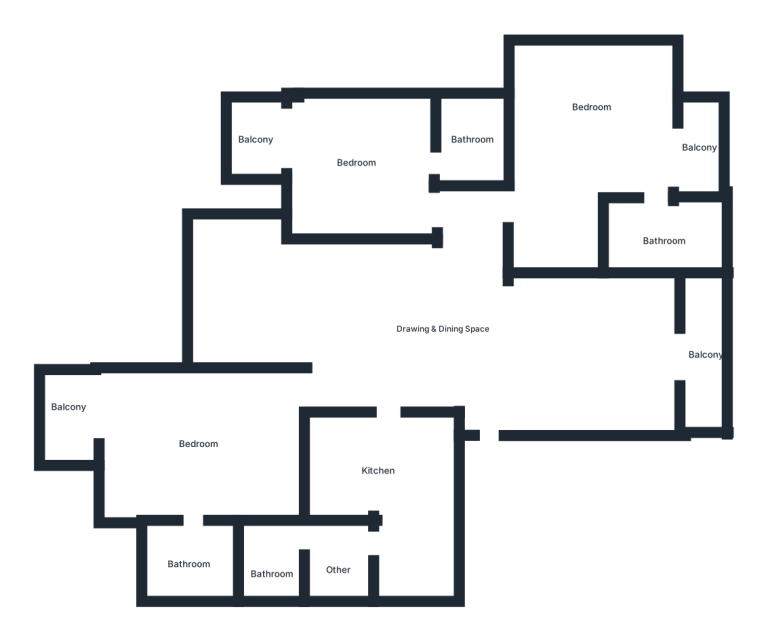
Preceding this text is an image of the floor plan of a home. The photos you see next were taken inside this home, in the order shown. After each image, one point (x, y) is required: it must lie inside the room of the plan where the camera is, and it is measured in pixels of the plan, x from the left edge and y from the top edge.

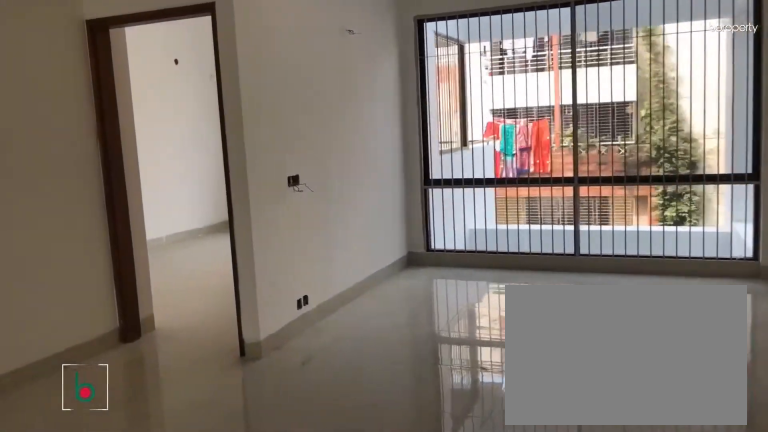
(410, 333)
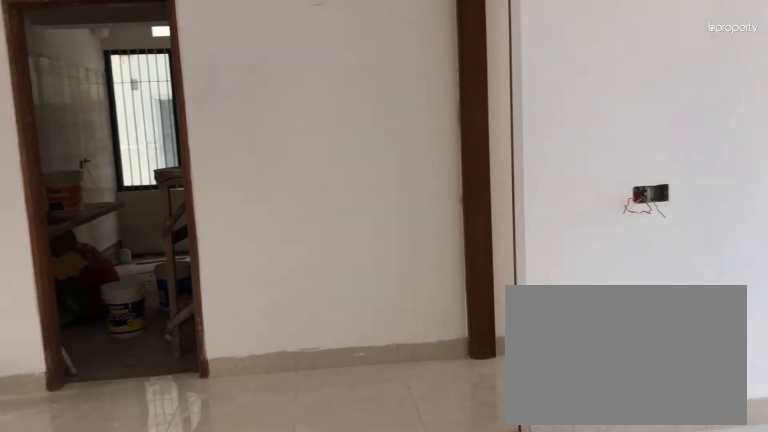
(410, 333)
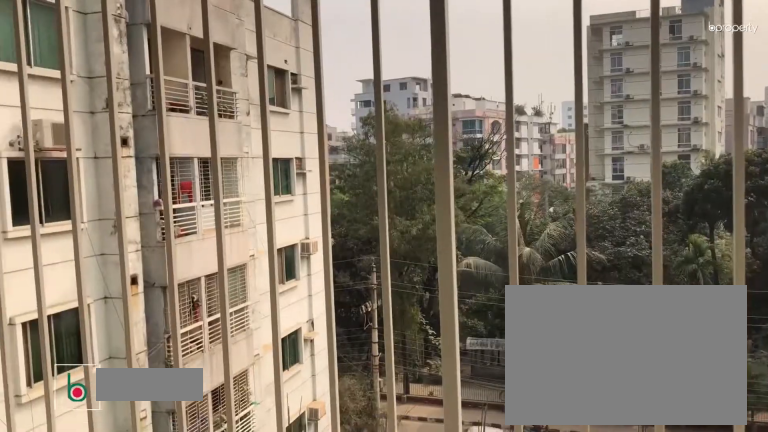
(701, 359)
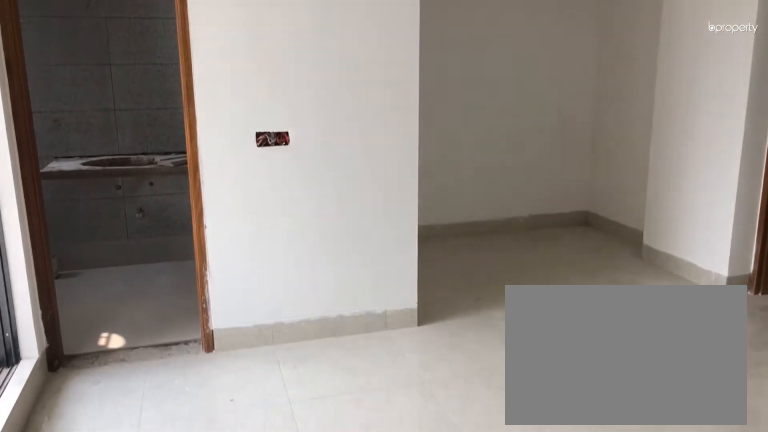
(582, 107)
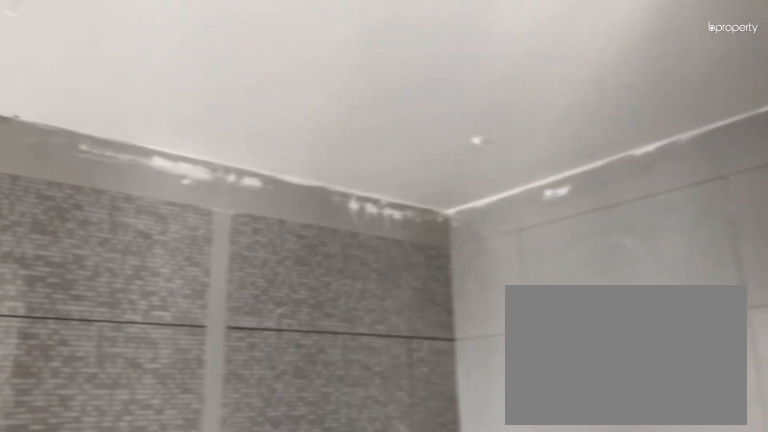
(658, 236)
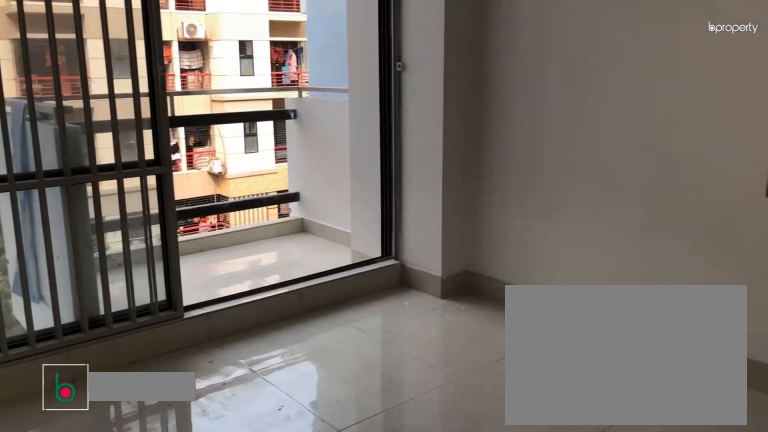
(354, 175)
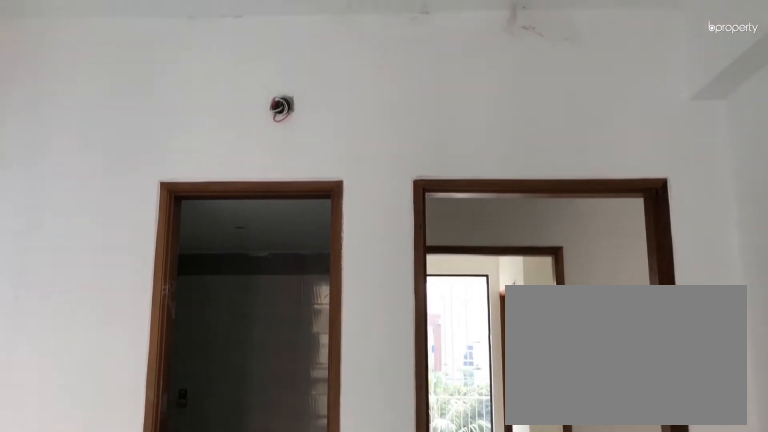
(354, 175)
